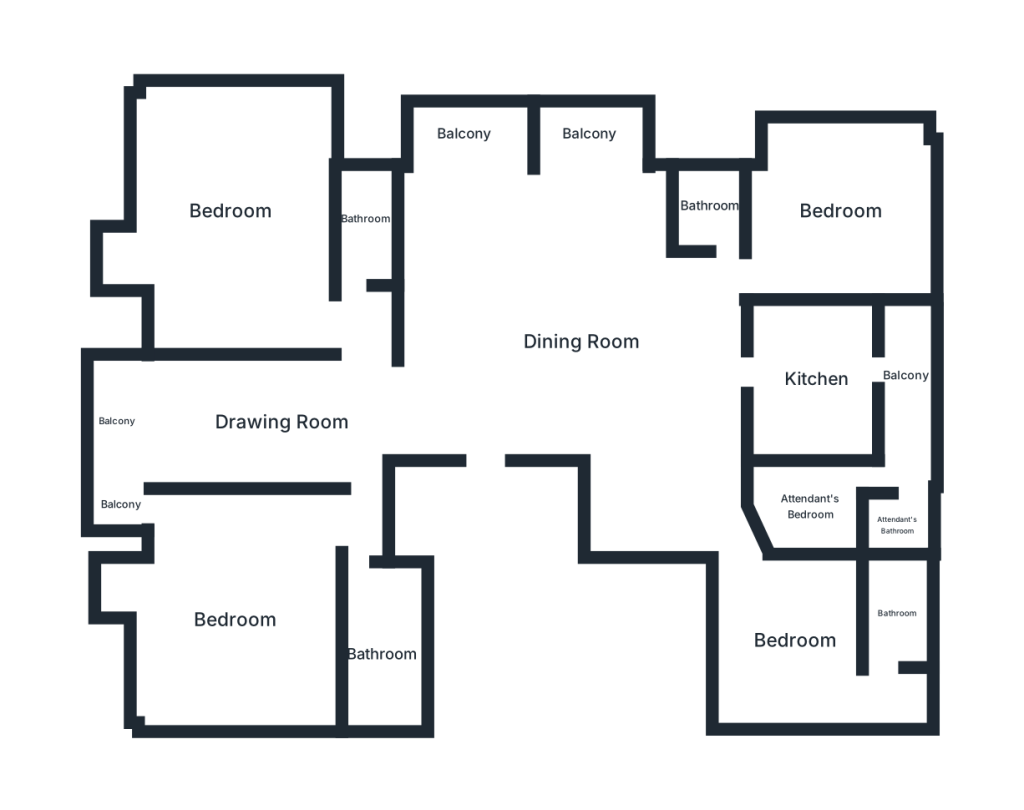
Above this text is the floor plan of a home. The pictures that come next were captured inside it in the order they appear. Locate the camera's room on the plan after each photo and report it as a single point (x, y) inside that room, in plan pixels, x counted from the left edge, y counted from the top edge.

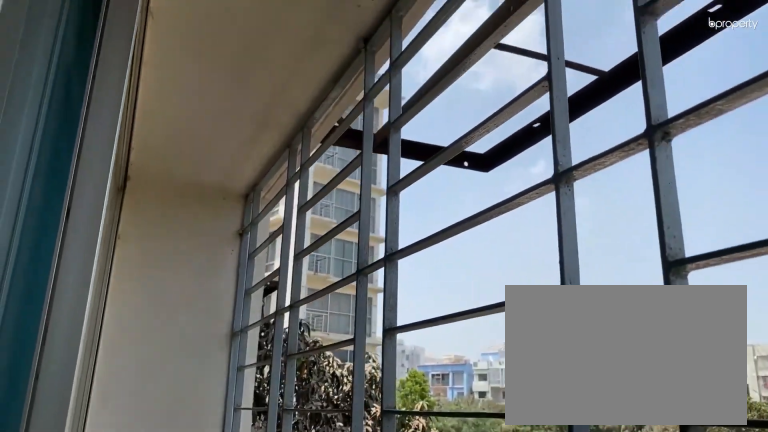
(589, 136)
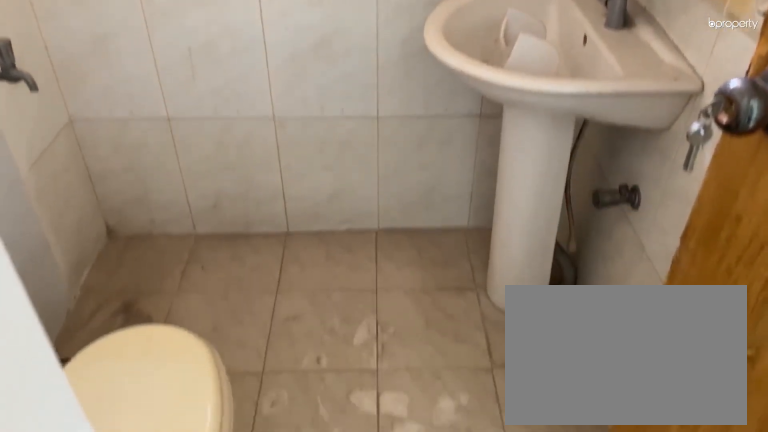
(712, 207)
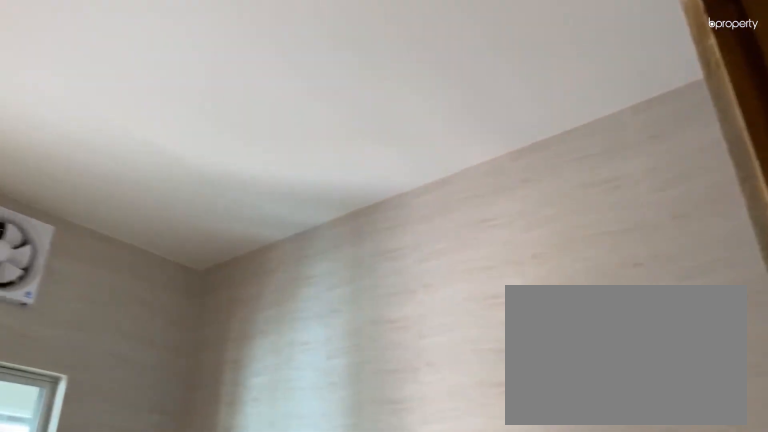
(816, 379)
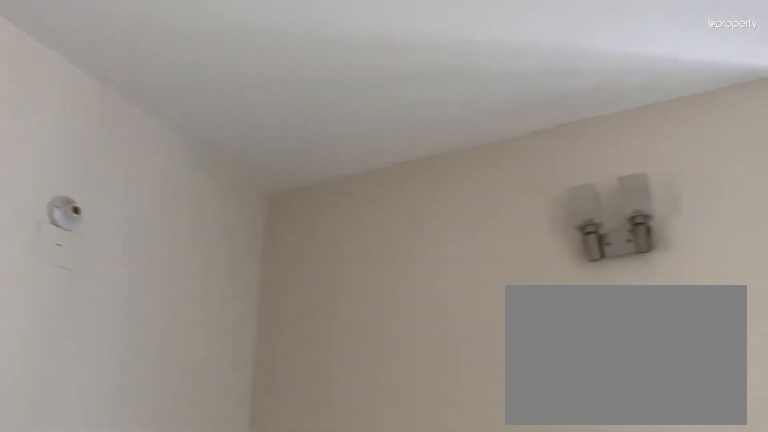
(793, 636)
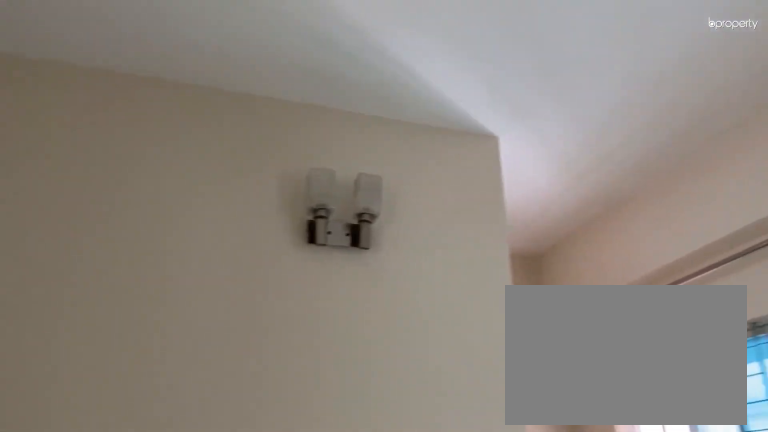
(793, 636)
